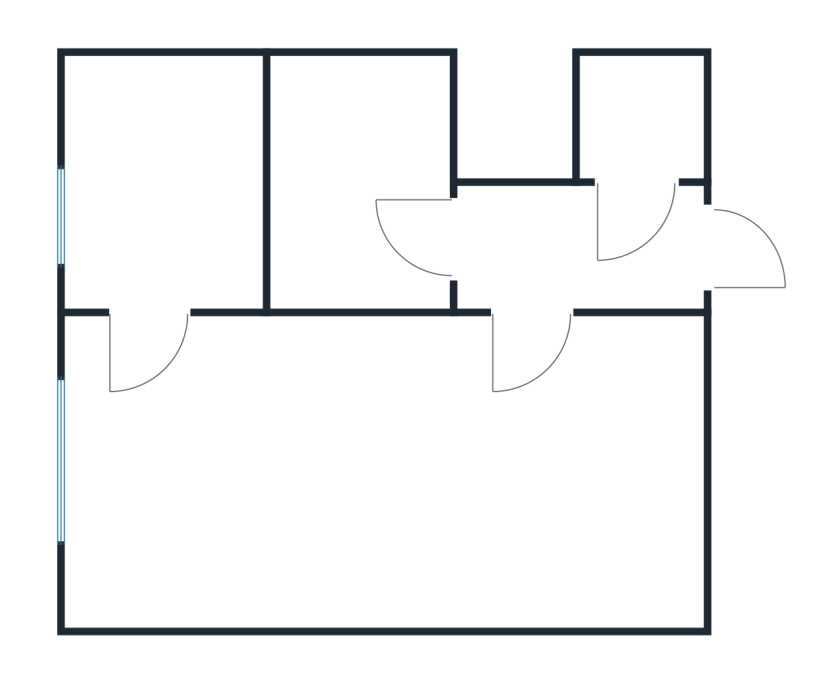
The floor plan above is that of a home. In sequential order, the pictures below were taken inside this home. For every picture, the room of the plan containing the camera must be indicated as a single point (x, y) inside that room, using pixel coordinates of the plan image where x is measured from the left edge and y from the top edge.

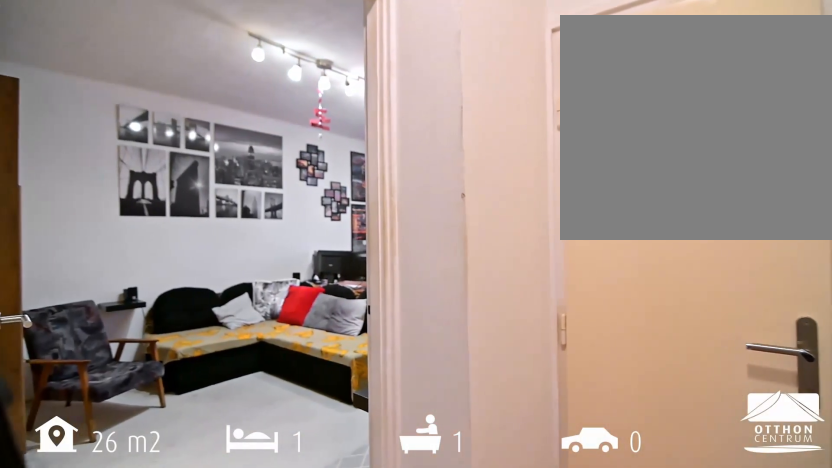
(574, 249)
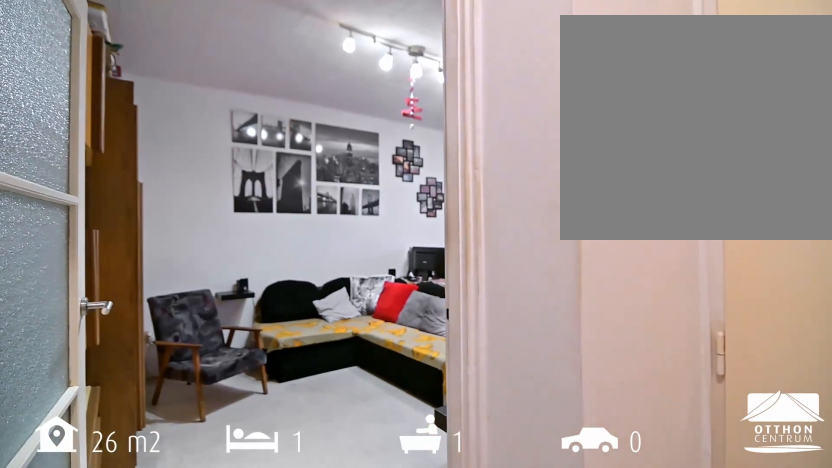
(575, 249)
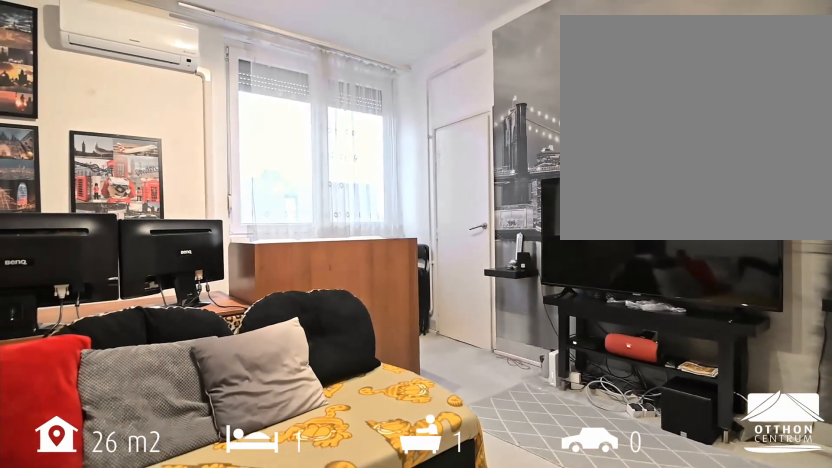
(380, 476)
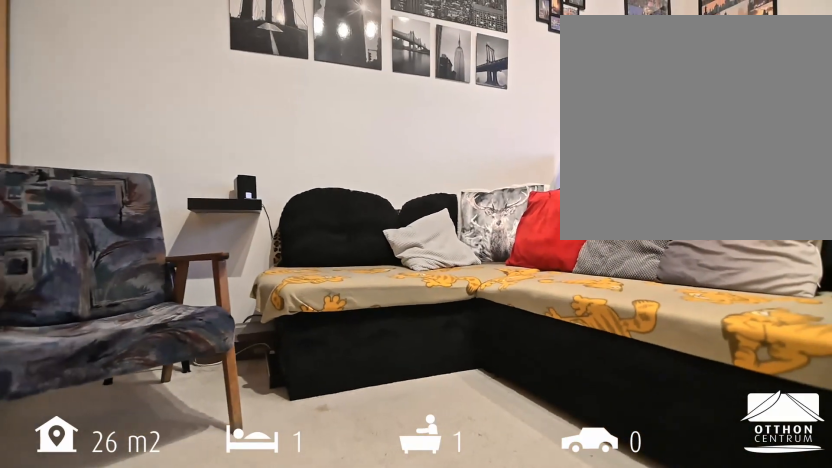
(380, 476)
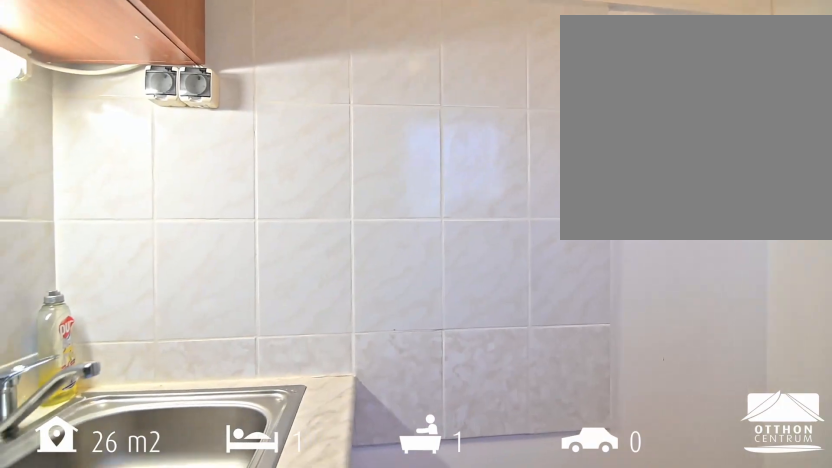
(164, 186)
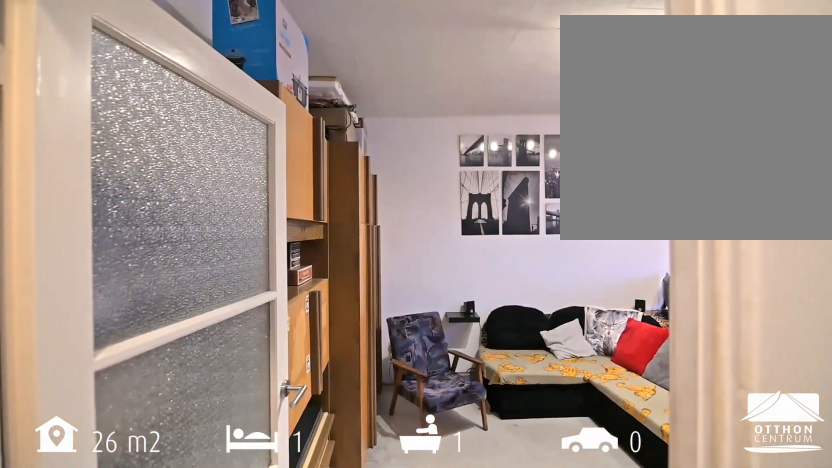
(527, 310)
